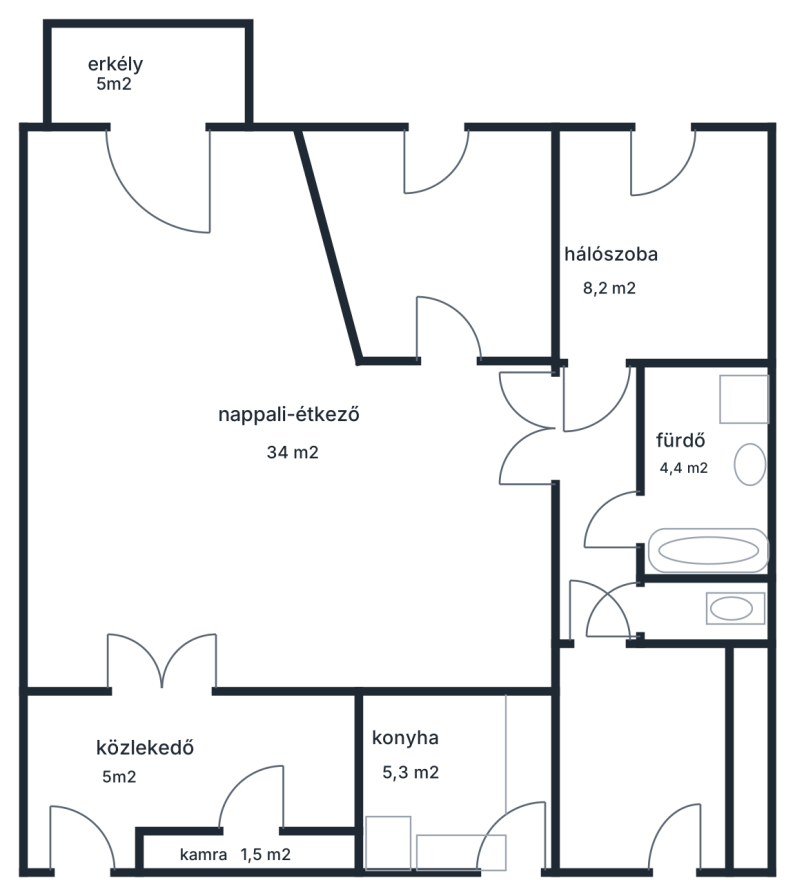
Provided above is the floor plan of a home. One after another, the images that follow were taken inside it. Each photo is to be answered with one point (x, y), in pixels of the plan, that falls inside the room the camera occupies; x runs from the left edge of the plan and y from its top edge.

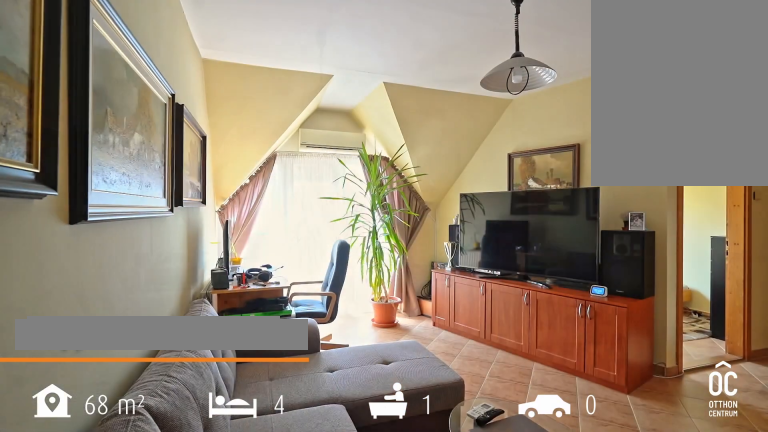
(290, 471)
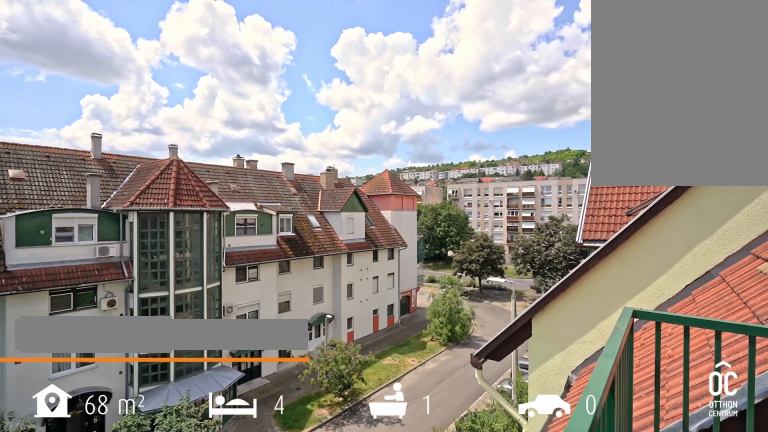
(143, 71)
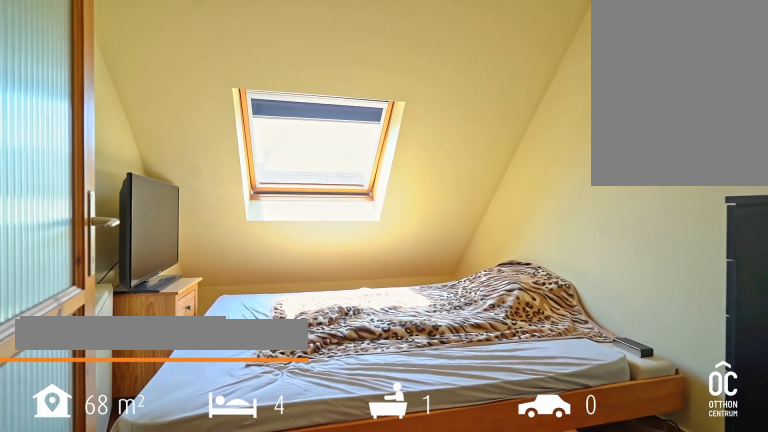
(440, 248)
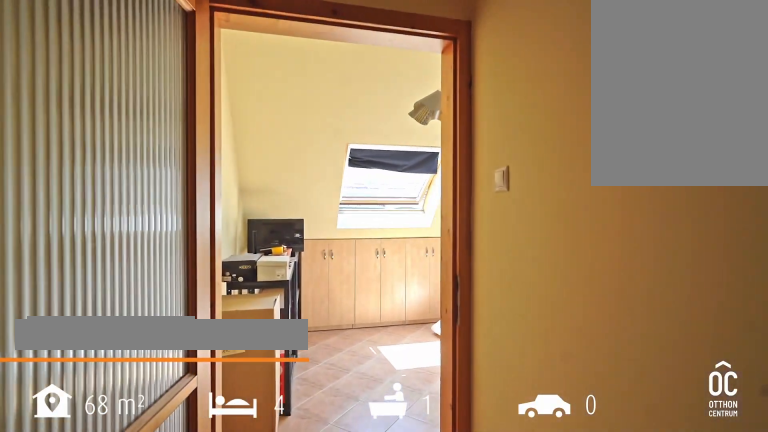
(606, 512)
